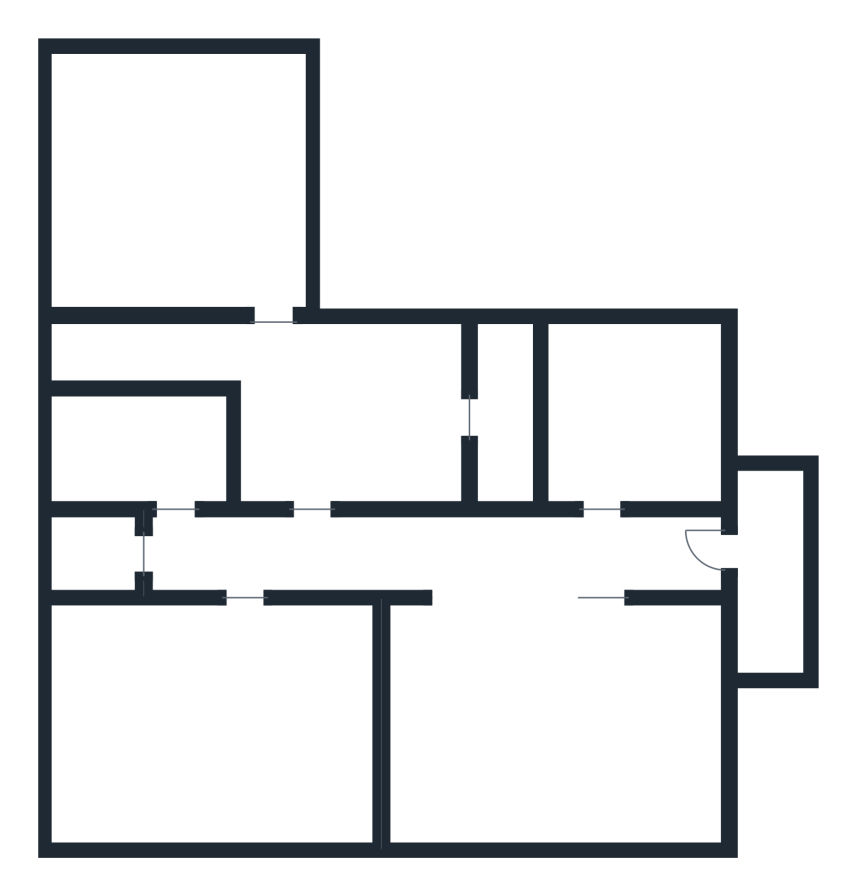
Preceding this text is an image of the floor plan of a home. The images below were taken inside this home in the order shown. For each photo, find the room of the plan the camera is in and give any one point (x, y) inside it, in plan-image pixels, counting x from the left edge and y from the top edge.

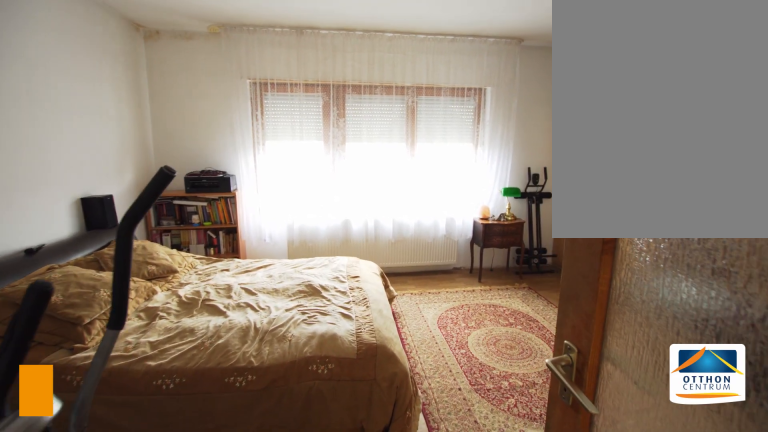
(561, 718)
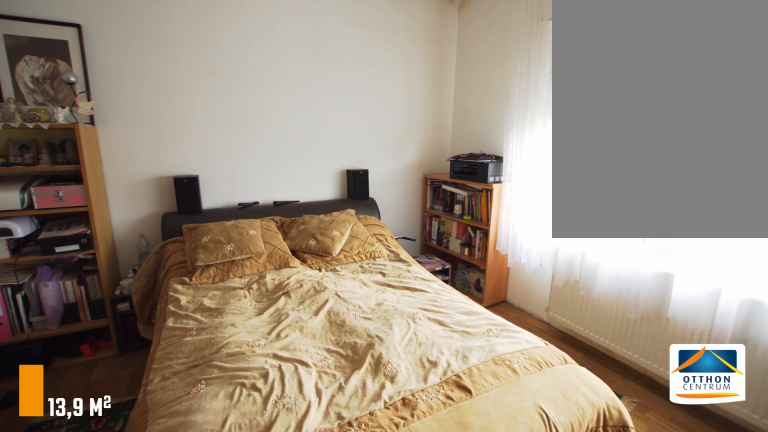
(561, 718)
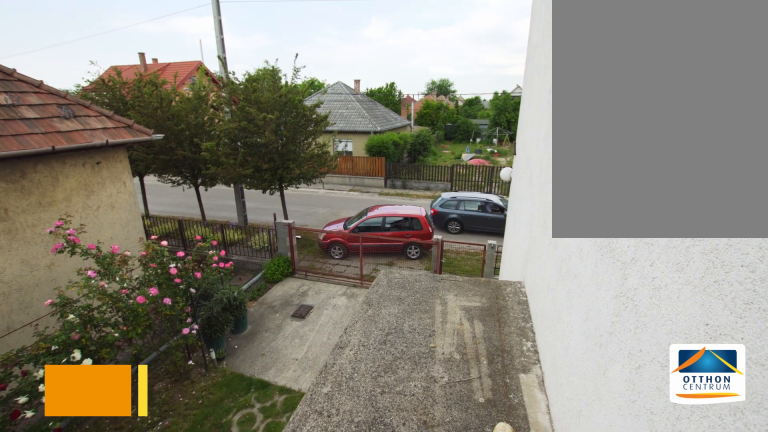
(773, 559)
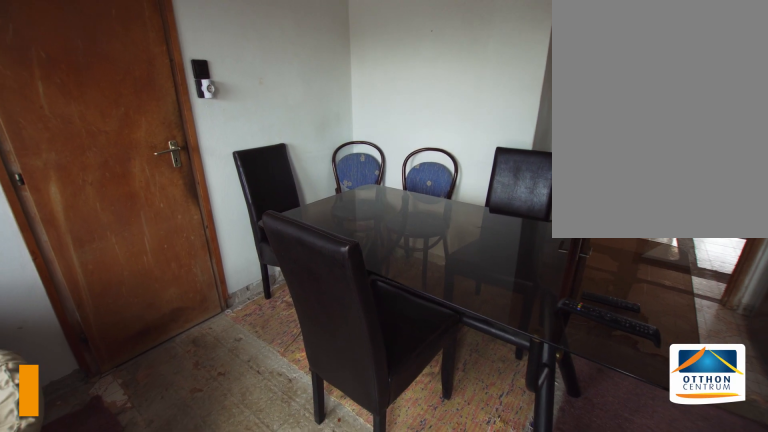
(369, 415)
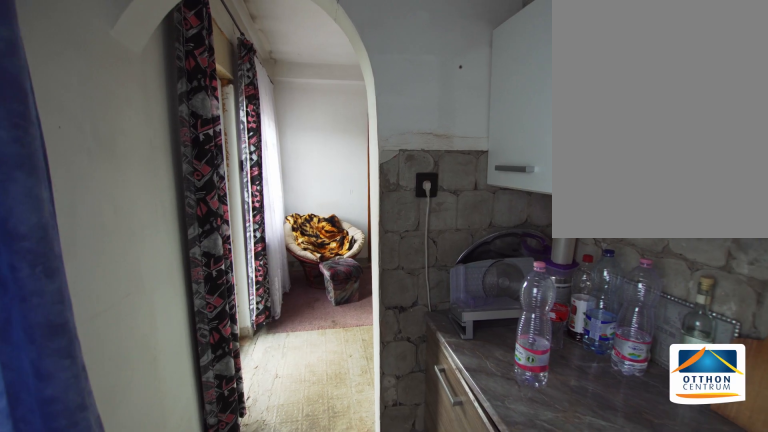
(145, 352)
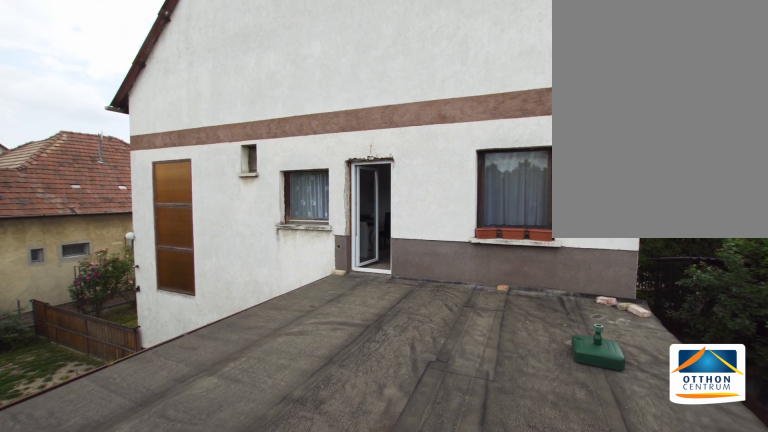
(179, 146)
